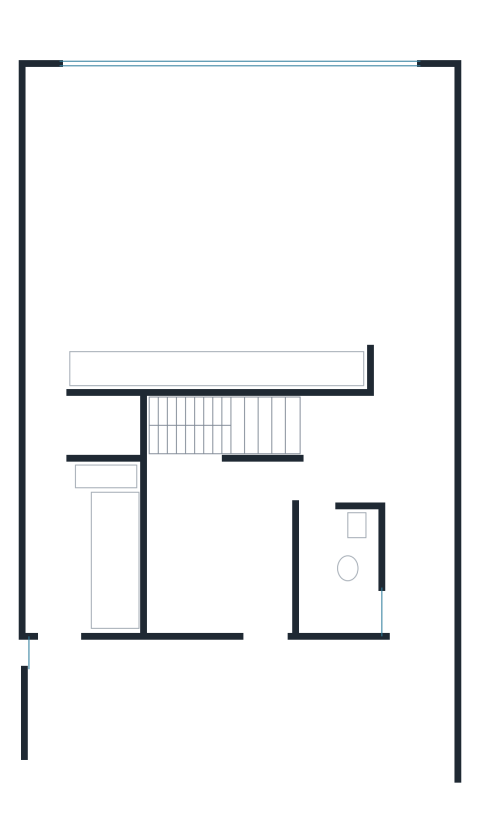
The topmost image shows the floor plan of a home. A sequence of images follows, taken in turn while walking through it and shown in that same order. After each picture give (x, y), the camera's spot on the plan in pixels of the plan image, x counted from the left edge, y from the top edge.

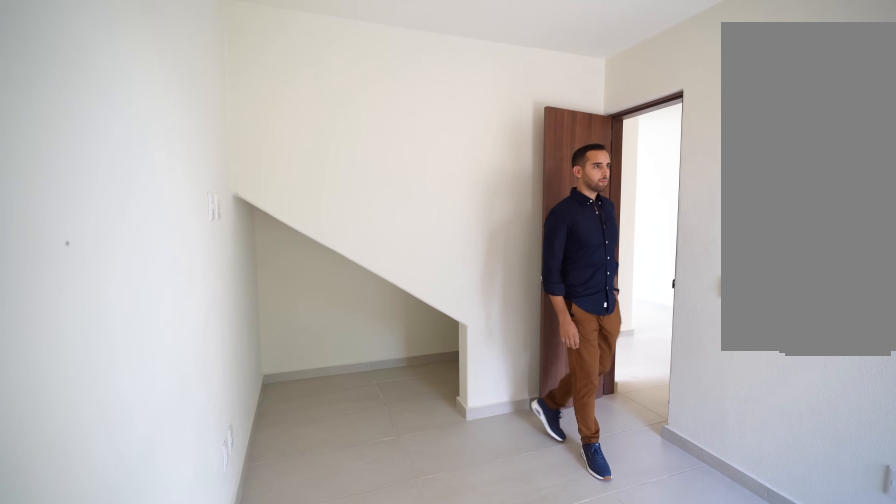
(186, 611)
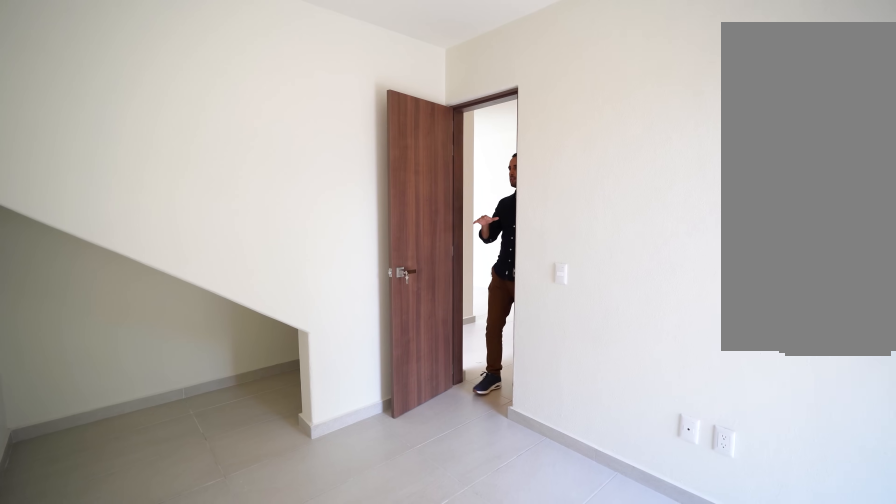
(186, 611)
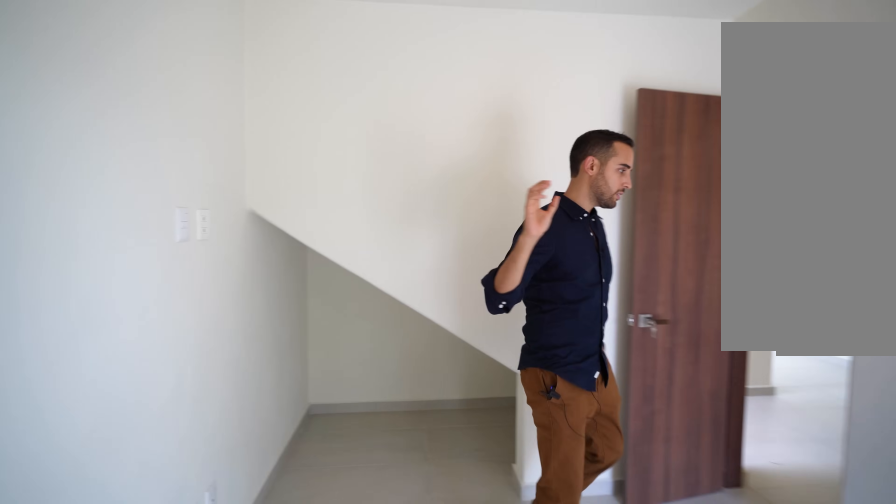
(184, 575)
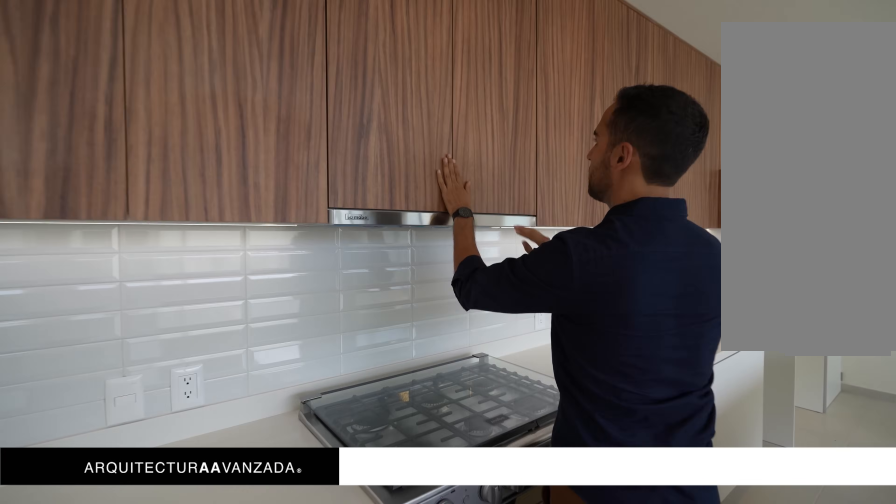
(305, 315)
